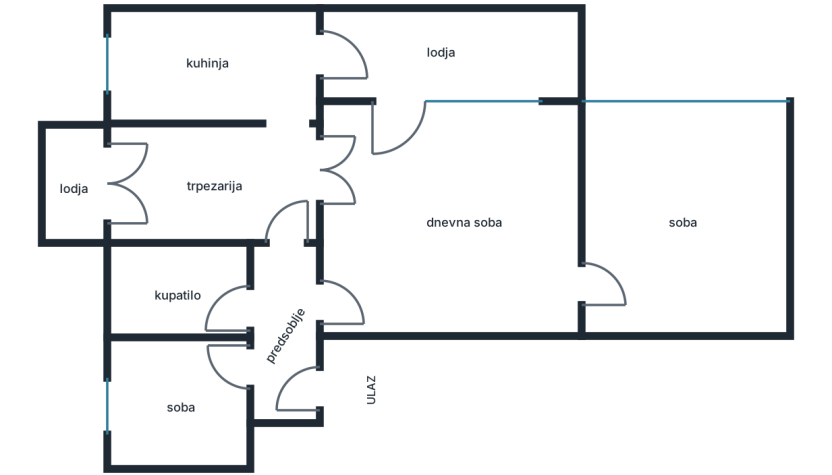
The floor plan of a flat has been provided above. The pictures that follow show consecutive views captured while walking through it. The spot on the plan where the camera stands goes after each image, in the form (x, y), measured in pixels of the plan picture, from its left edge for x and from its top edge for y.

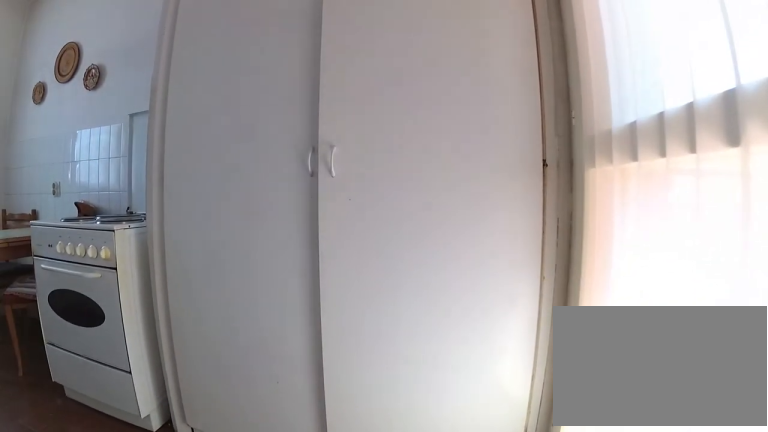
(286, 102)
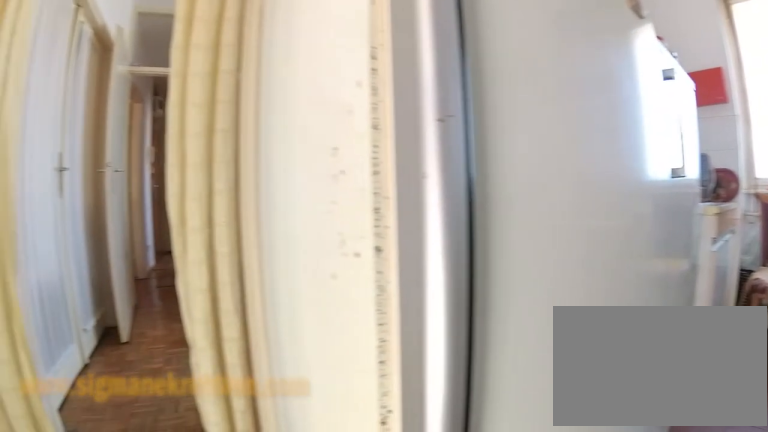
(303, 52)
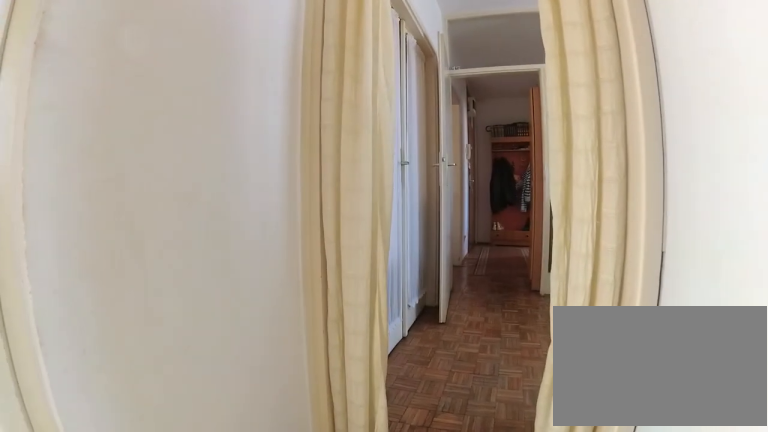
(286, 50)
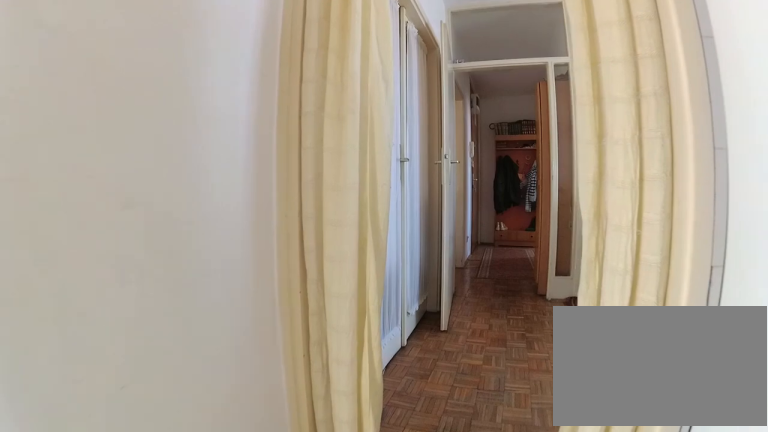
(287, 63)
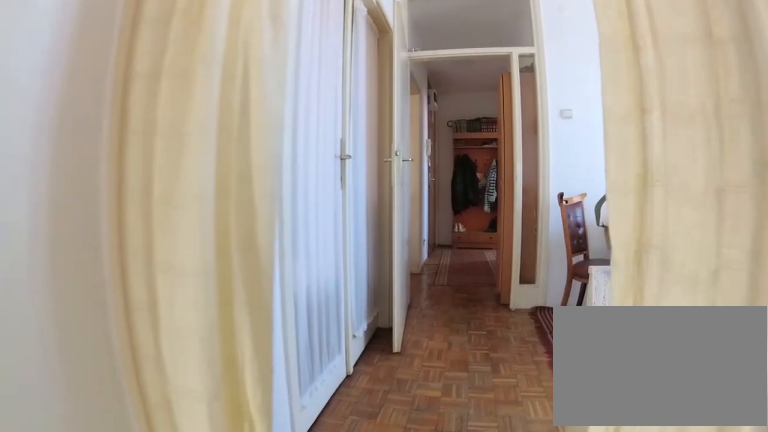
(287, 82)
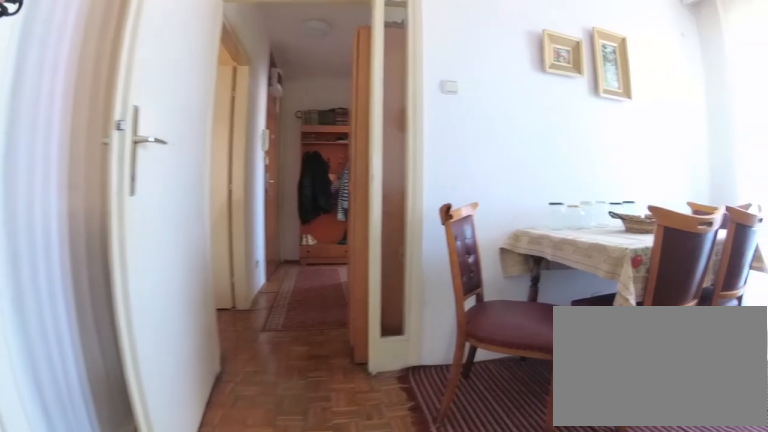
(288, 130)
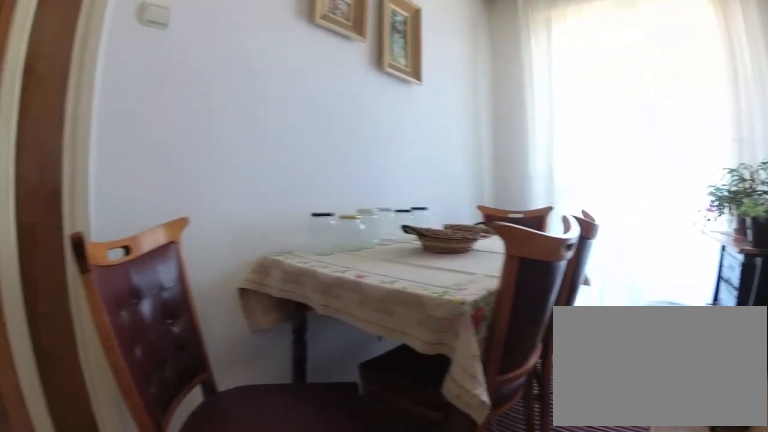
(274, 148)
